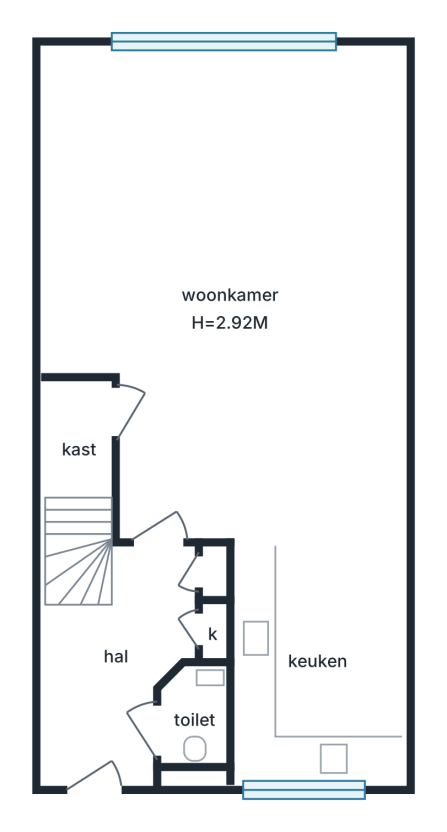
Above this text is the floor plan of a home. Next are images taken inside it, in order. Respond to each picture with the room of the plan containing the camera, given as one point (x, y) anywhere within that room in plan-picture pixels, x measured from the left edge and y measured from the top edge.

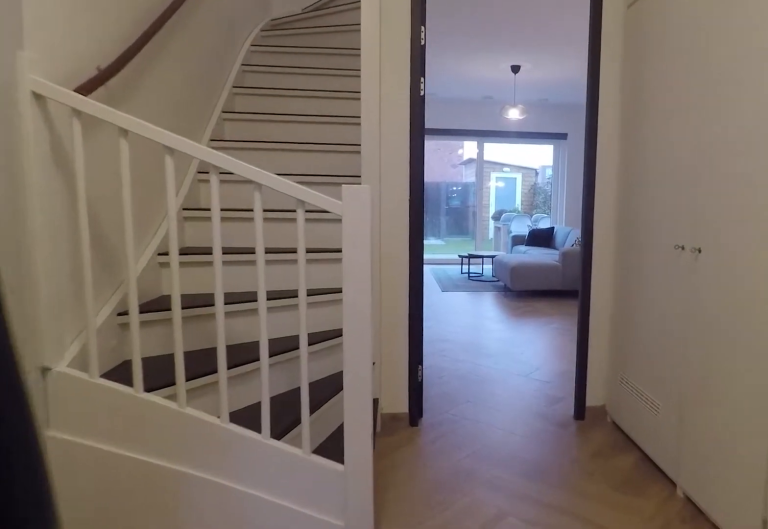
(116, 667)
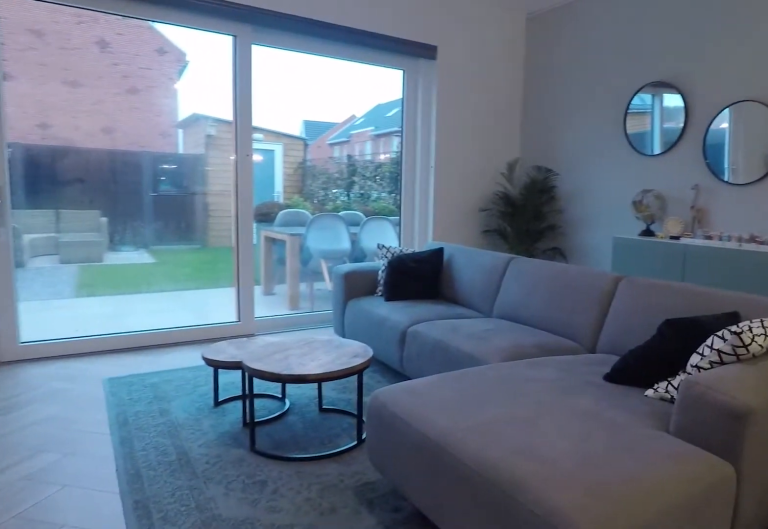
(240, 350)
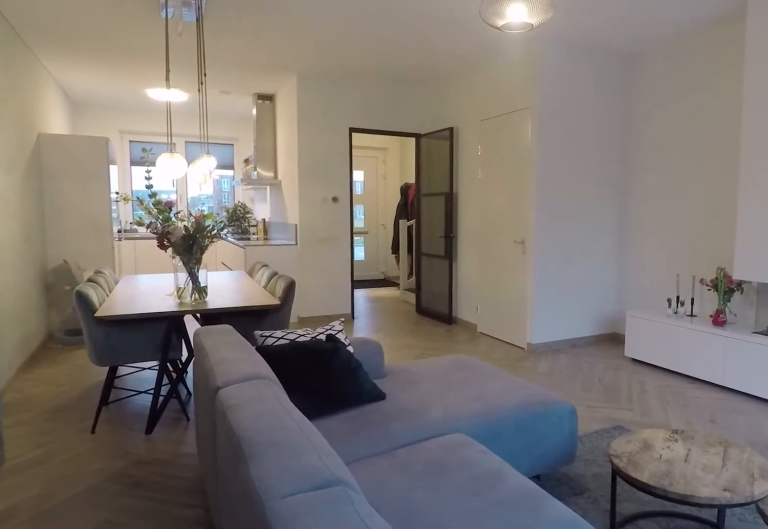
(240, 350)
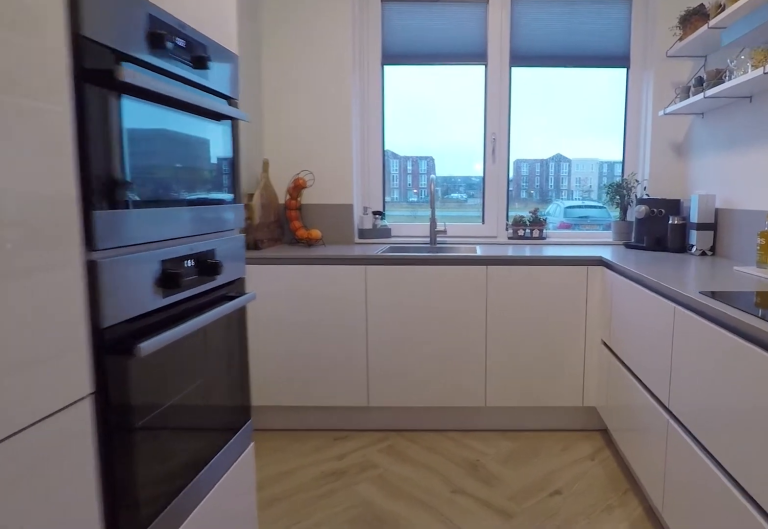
(318, 658)
